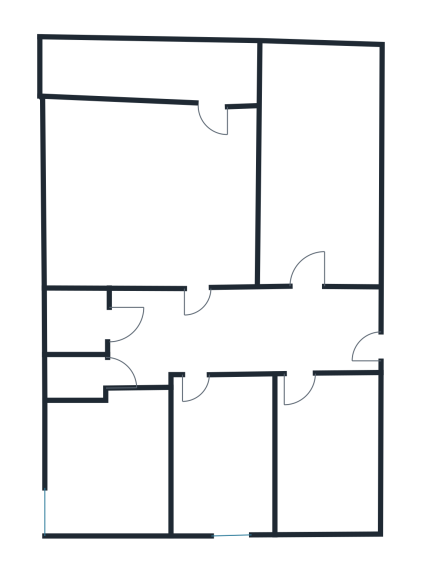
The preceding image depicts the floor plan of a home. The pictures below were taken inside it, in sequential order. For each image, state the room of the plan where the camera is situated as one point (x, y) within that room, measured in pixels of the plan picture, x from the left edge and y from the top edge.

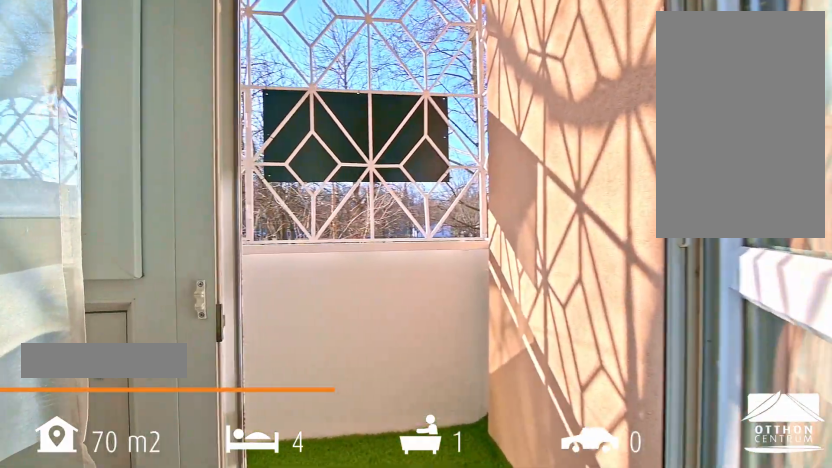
(152, 72)
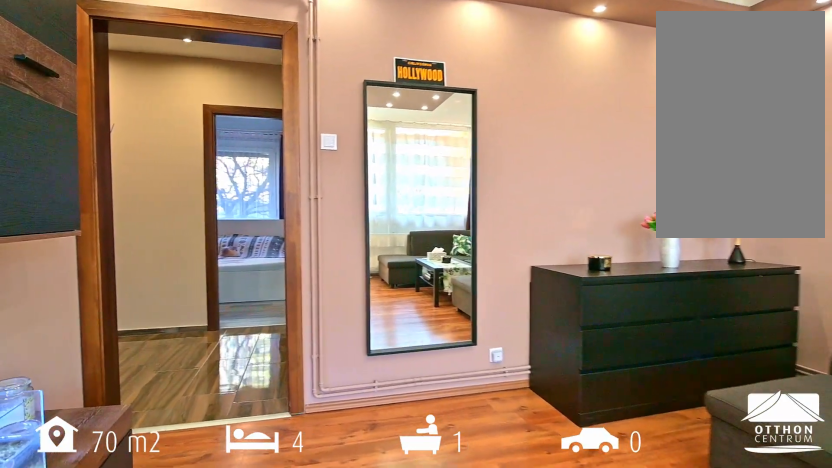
(152, 193)
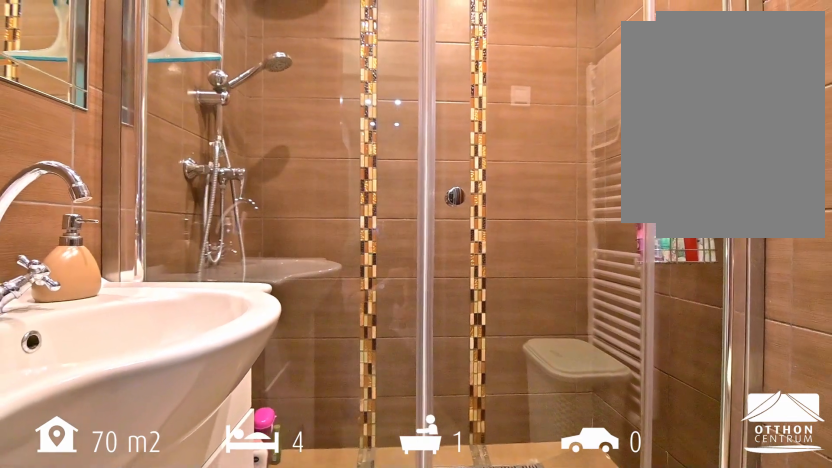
(76, 320)
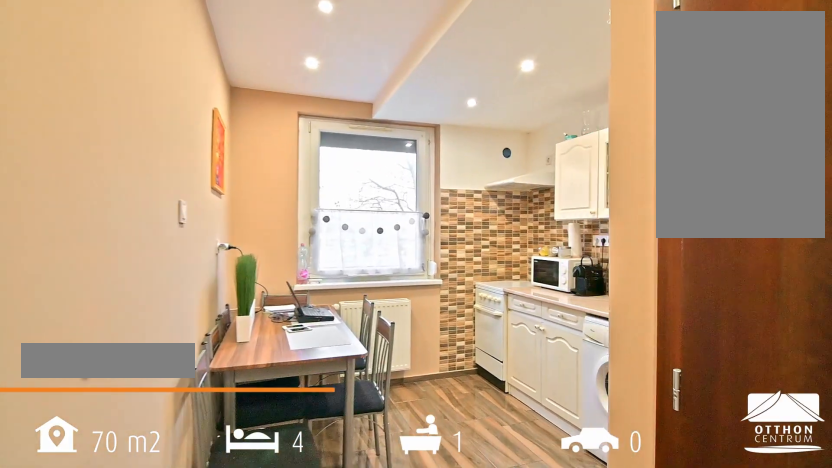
(108, 469)
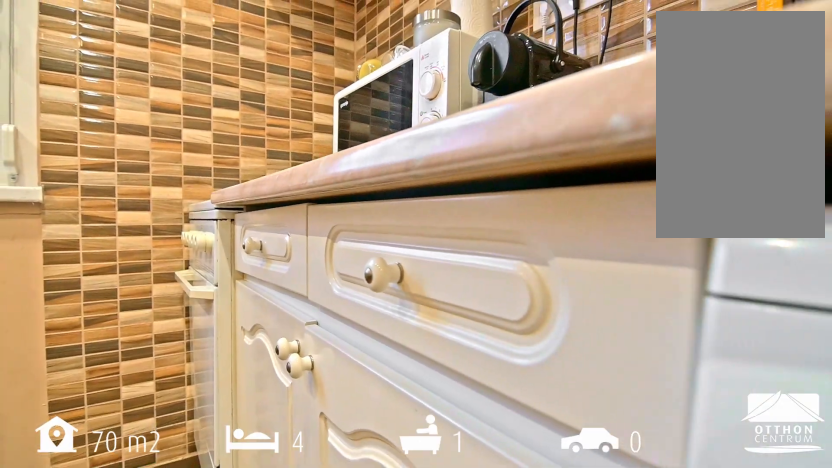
(108, 468)
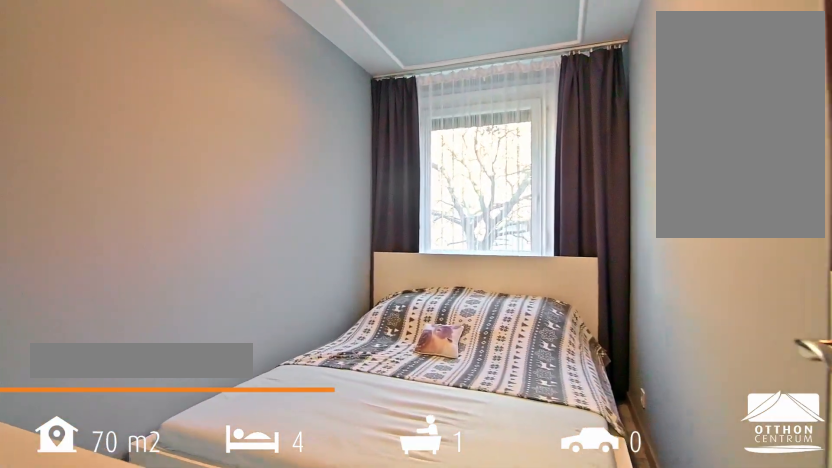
(224, 460)
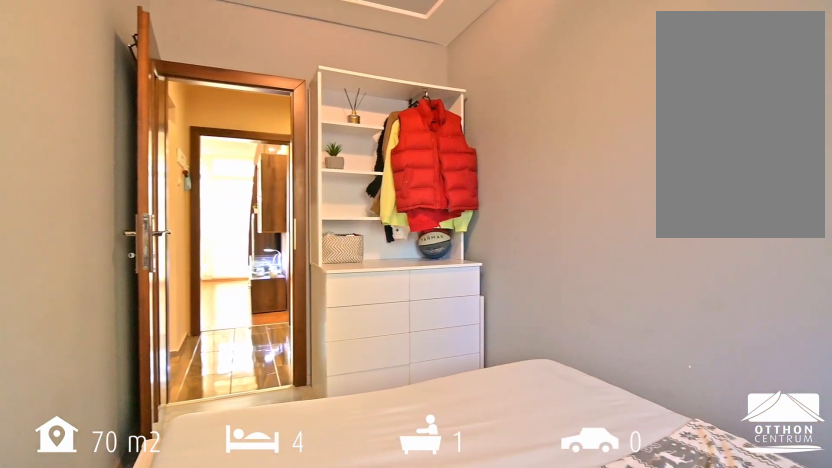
(224, 460)
